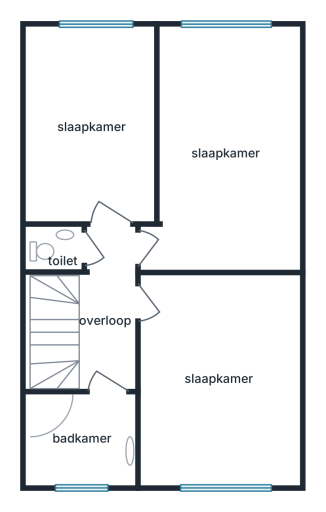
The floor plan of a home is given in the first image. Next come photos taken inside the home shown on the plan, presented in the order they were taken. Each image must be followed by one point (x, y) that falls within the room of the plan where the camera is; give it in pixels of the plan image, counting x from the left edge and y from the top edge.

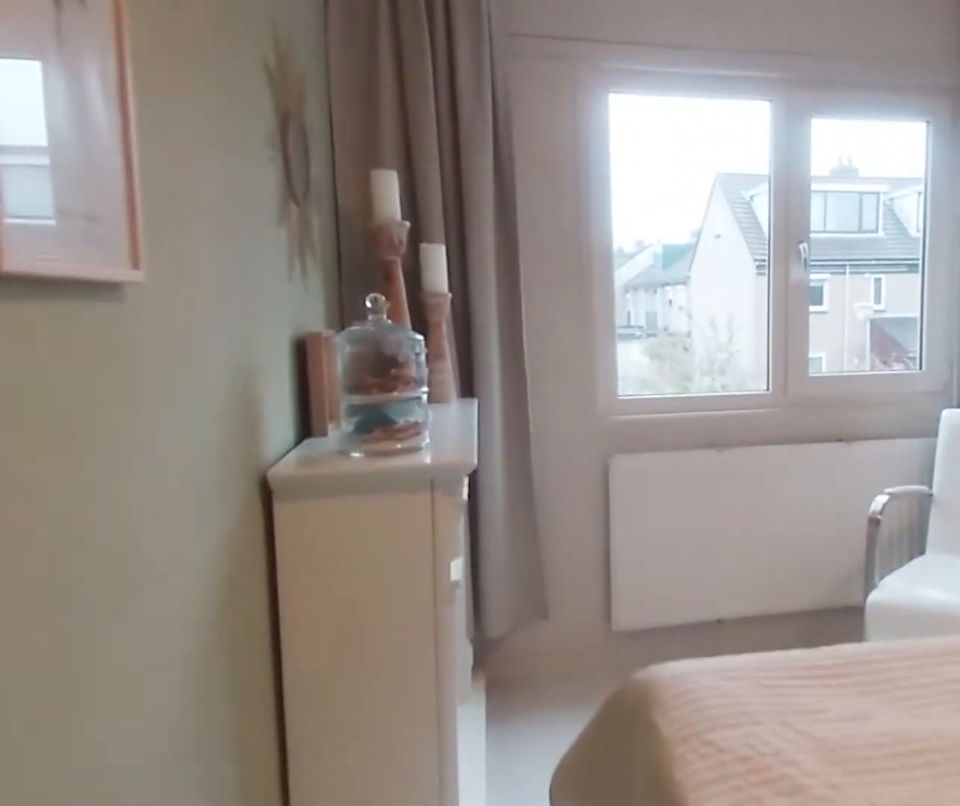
(253, 244)
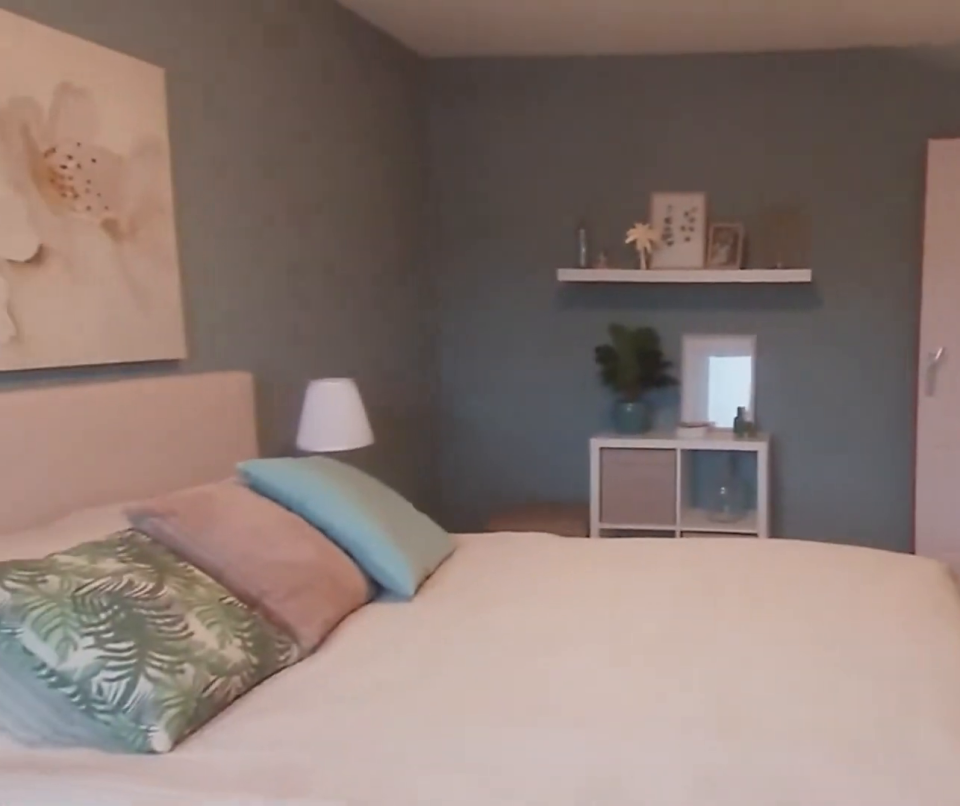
(253, 244)
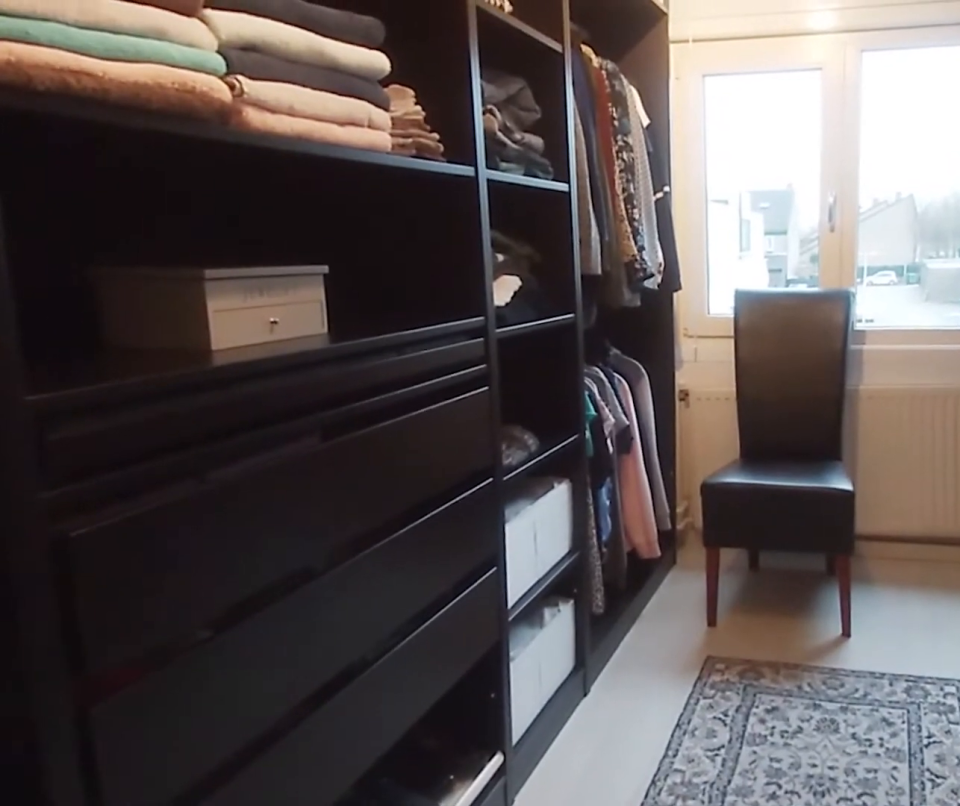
(91, 126)
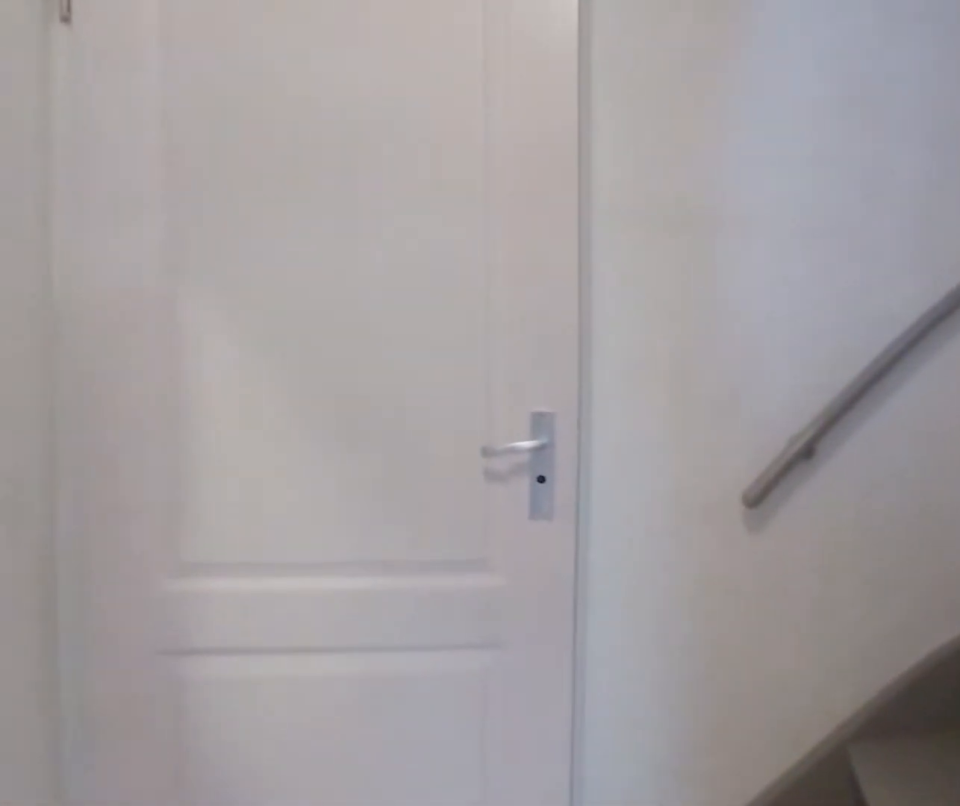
(107, 310)
